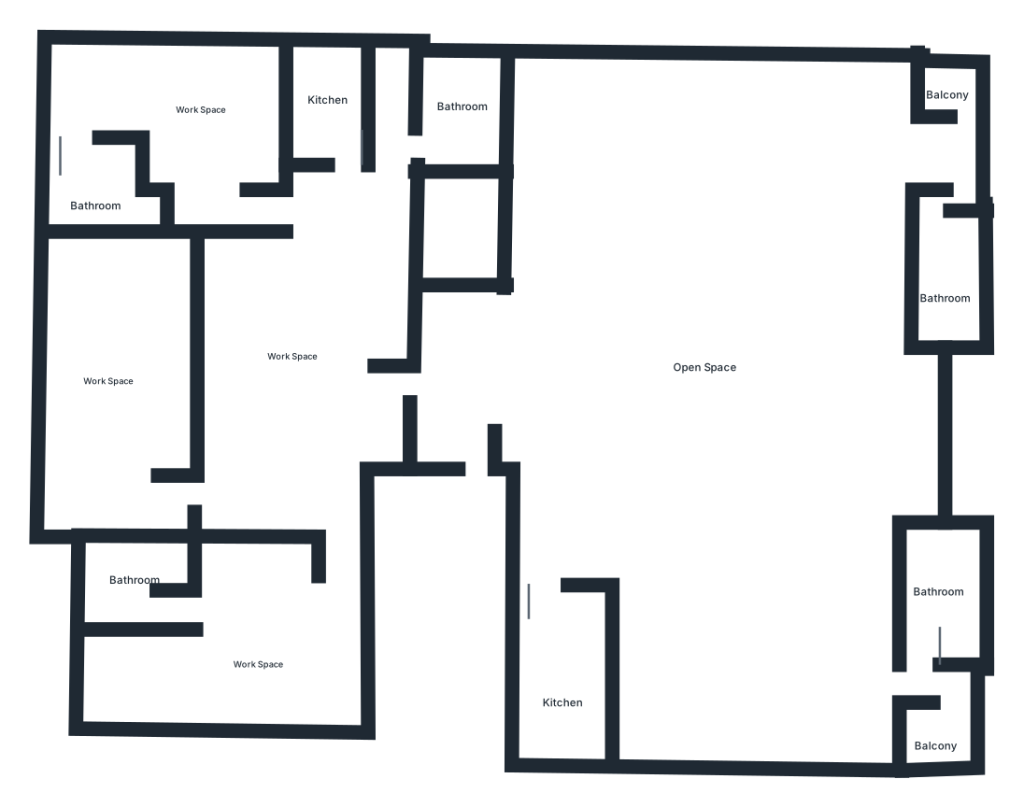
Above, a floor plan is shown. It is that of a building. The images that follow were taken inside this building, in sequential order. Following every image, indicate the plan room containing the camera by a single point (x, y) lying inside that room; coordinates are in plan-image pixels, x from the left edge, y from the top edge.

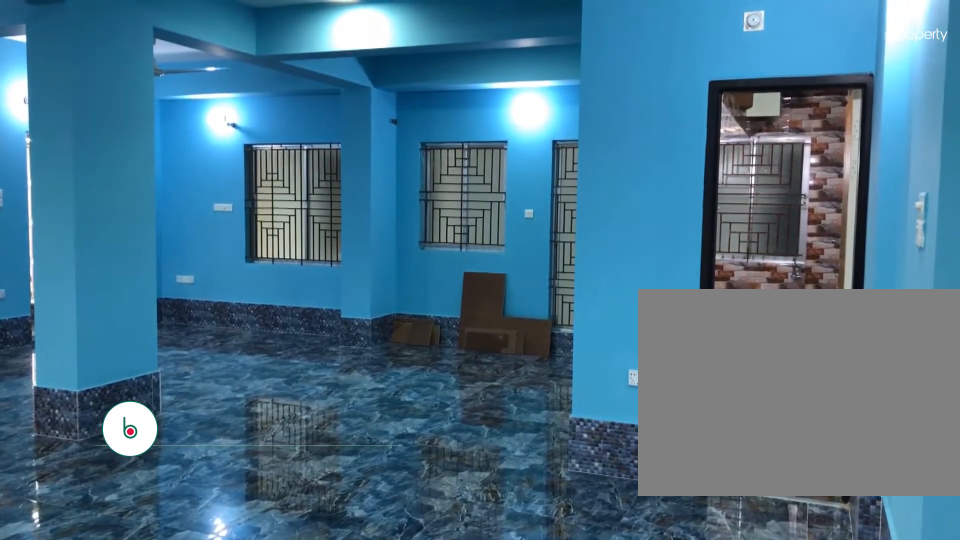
(727, 328)
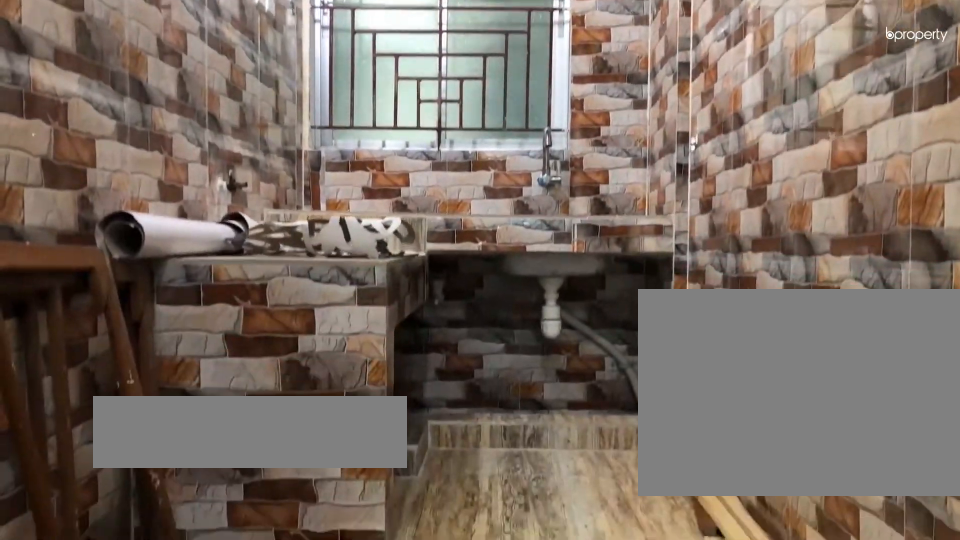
(572, 676)
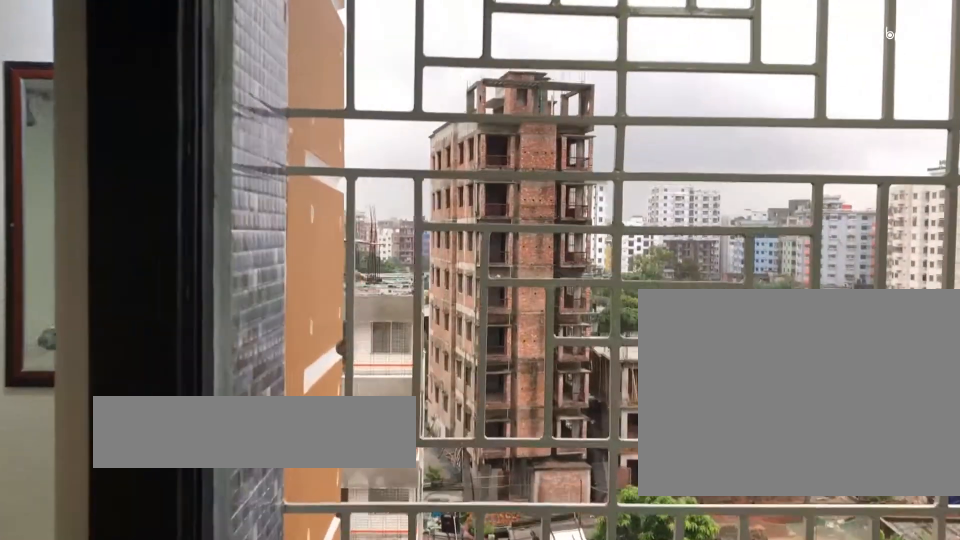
(942, 735)
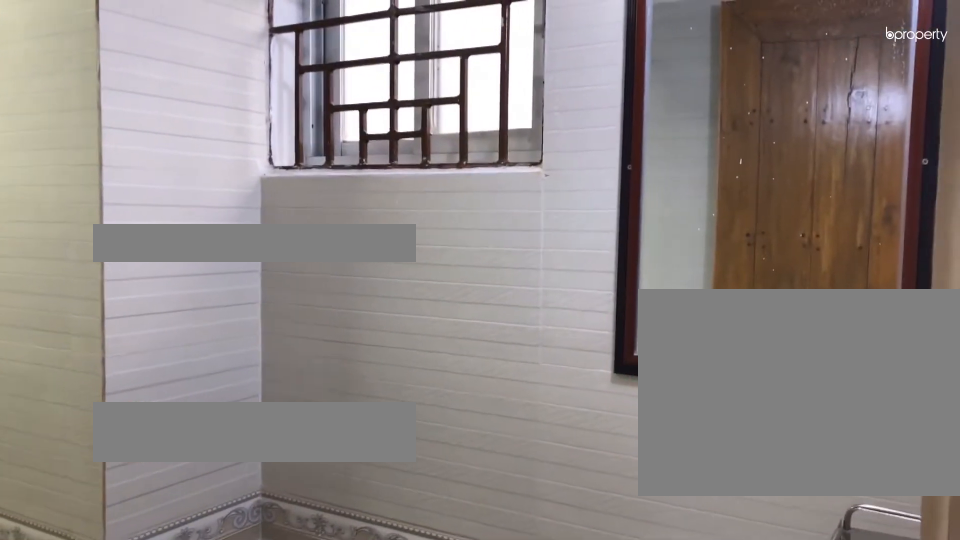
(942, 641)
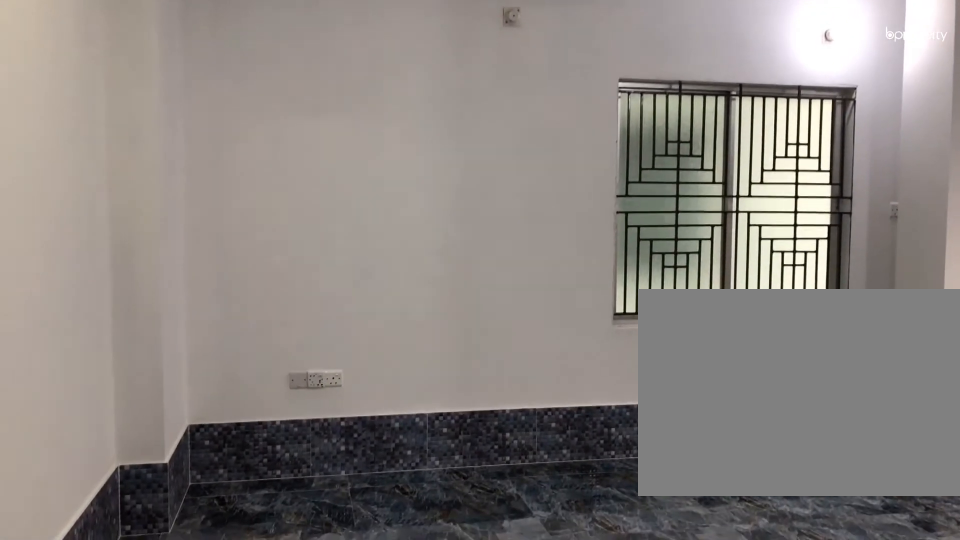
(263, 631)
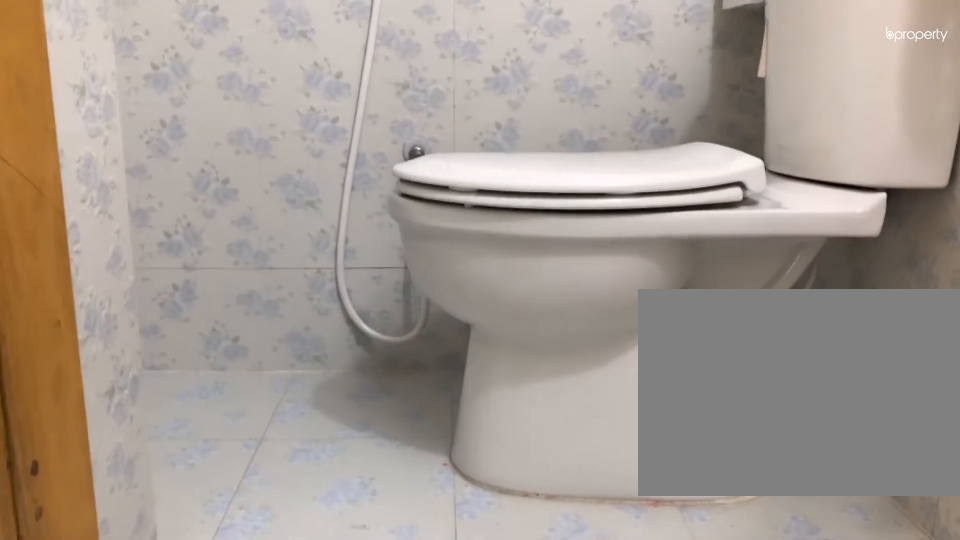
(107, 194)
